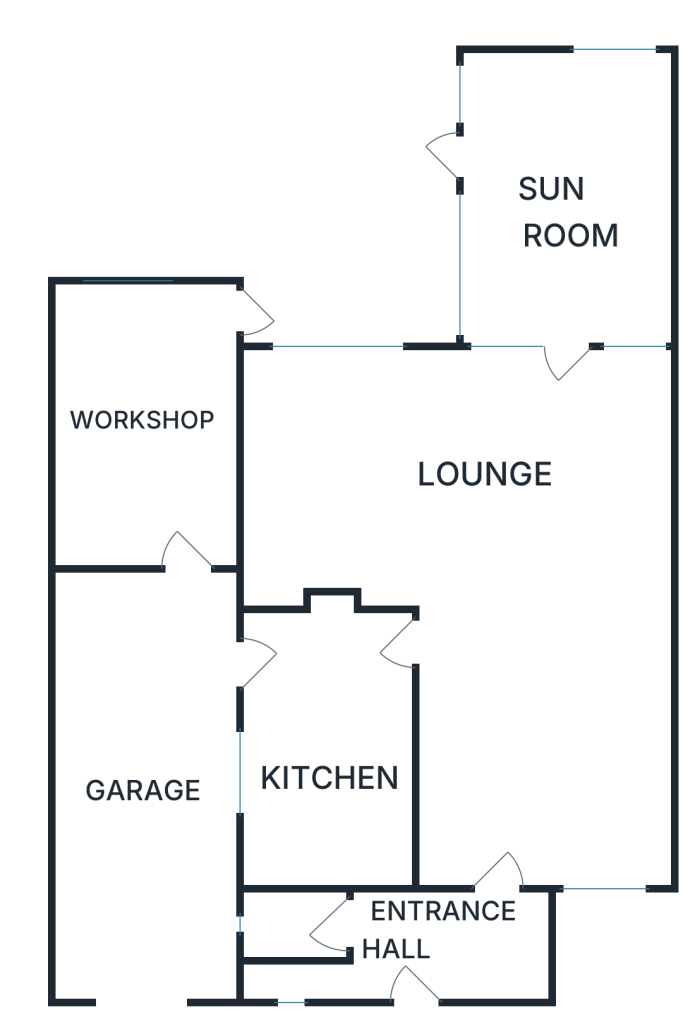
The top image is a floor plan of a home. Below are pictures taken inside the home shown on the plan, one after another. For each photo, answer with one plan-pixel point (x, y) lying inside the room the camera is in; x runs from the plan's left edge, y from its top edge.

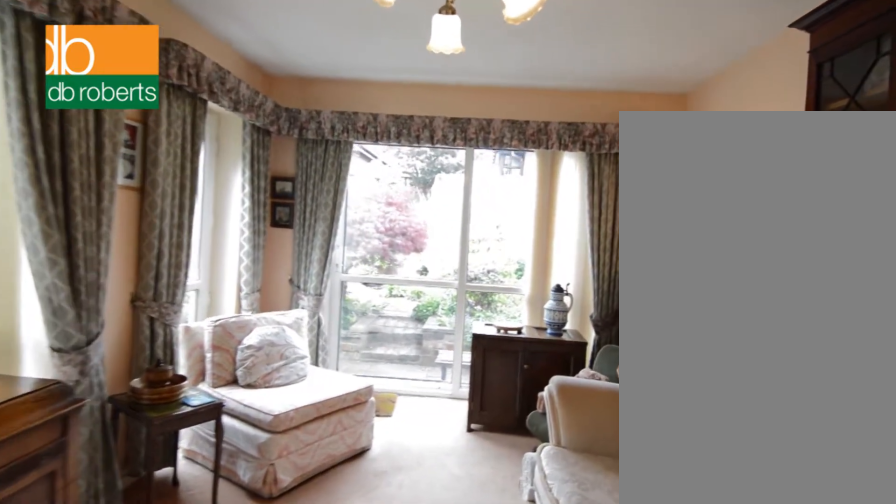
(566, 192)
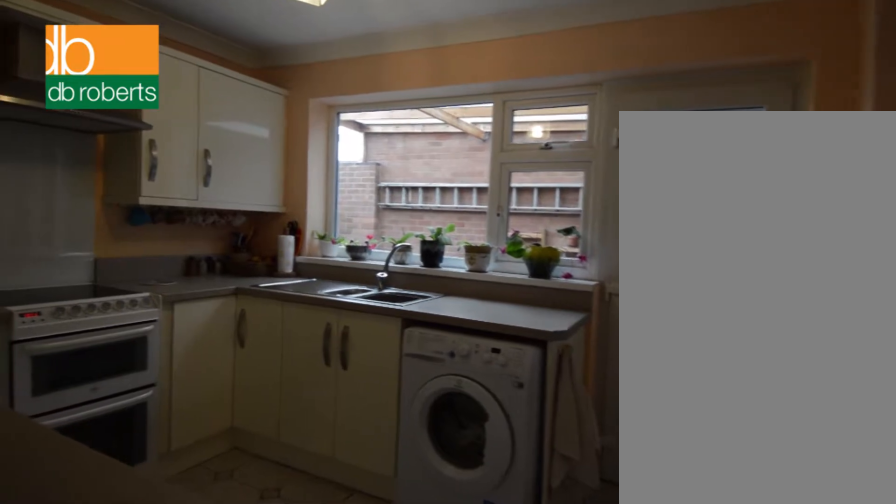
(326, 744)
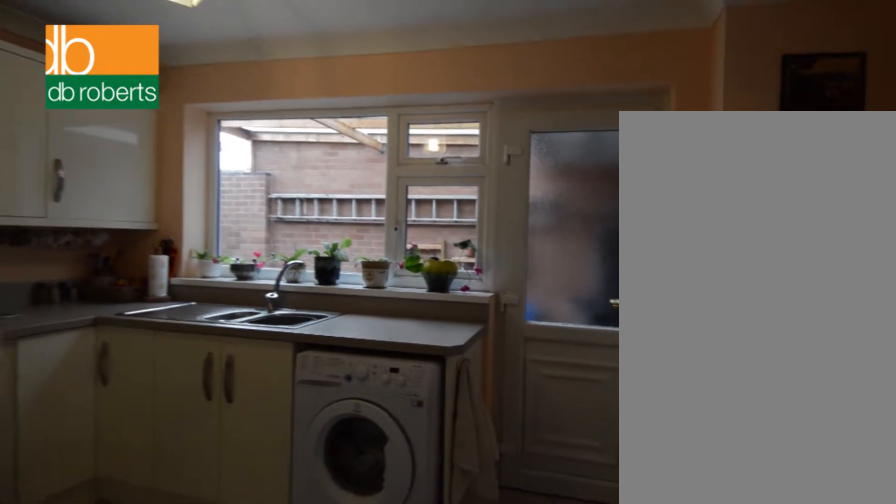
(326, 744)
